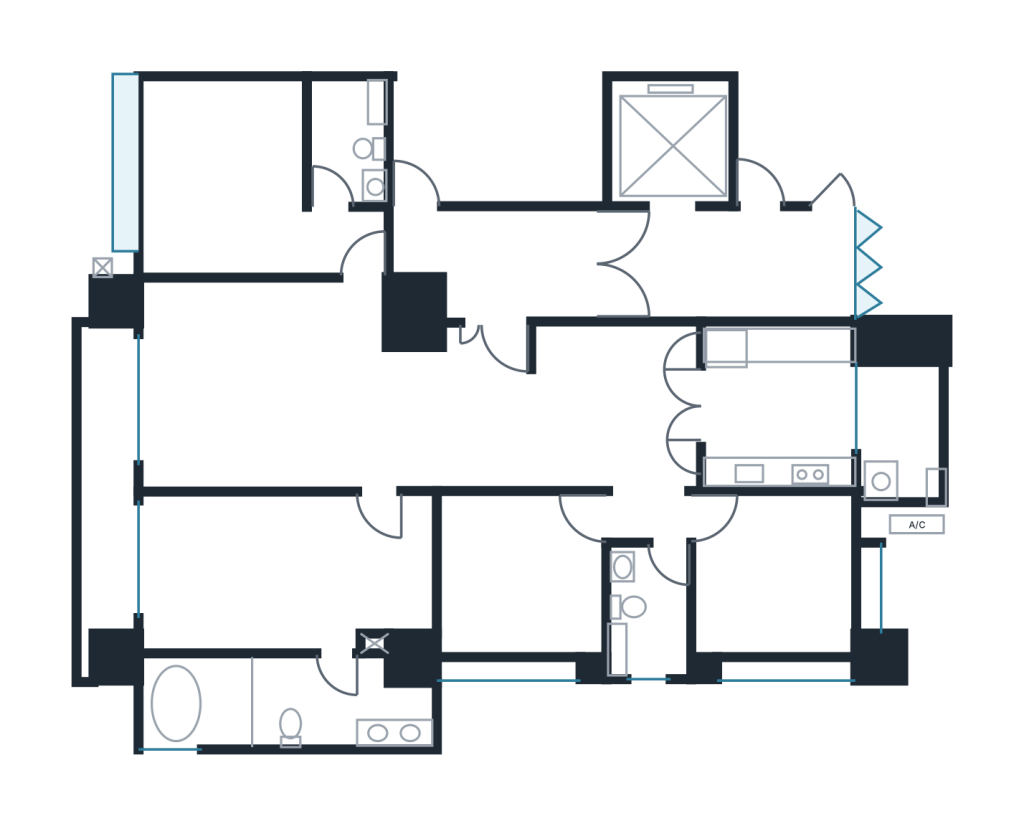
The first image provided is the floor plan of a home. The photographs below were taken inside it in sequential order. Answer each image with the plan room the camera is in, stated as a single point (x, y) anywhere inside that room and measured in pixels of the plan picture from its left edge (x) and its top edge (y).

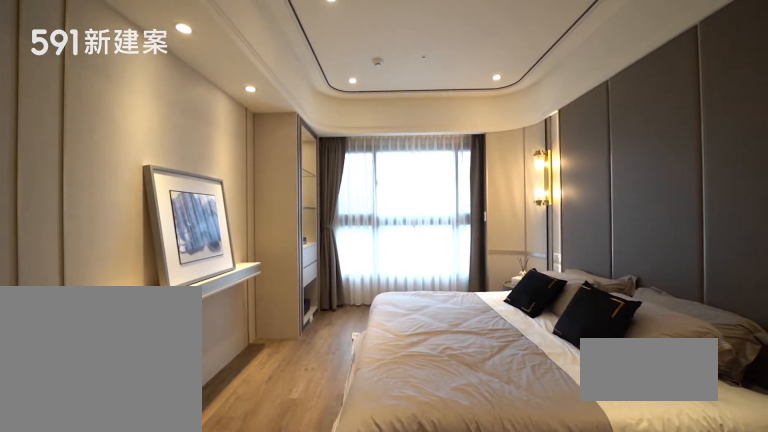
(276, 568)
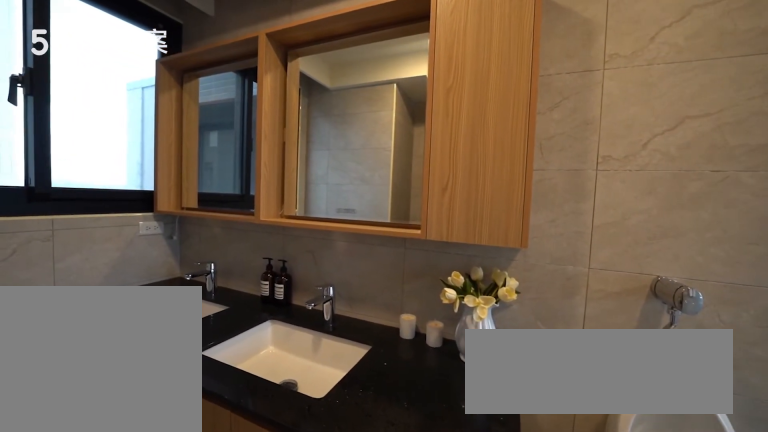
(275, 707)
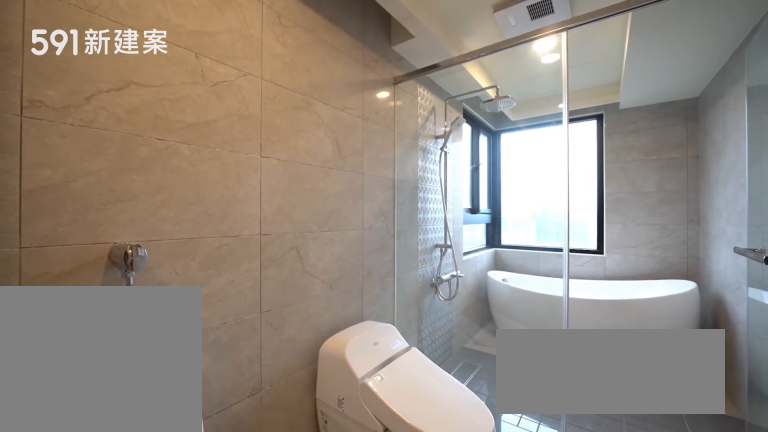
(275, 707)
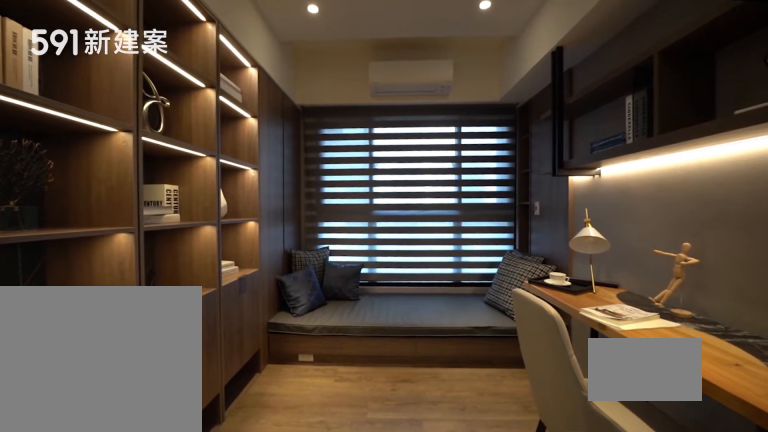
(522, 573)
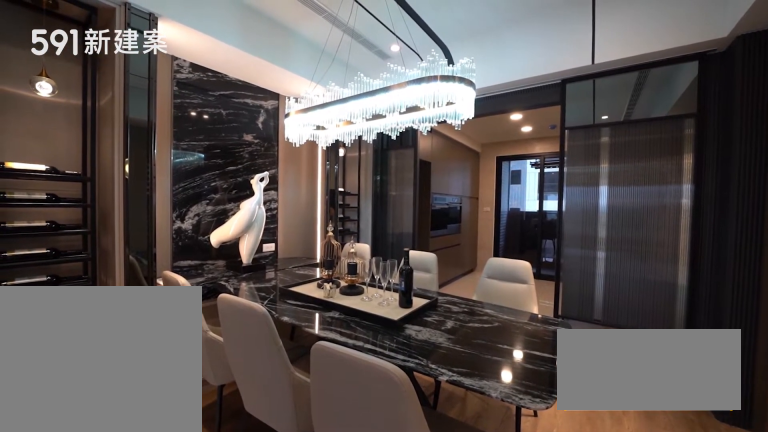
(611, 403)
